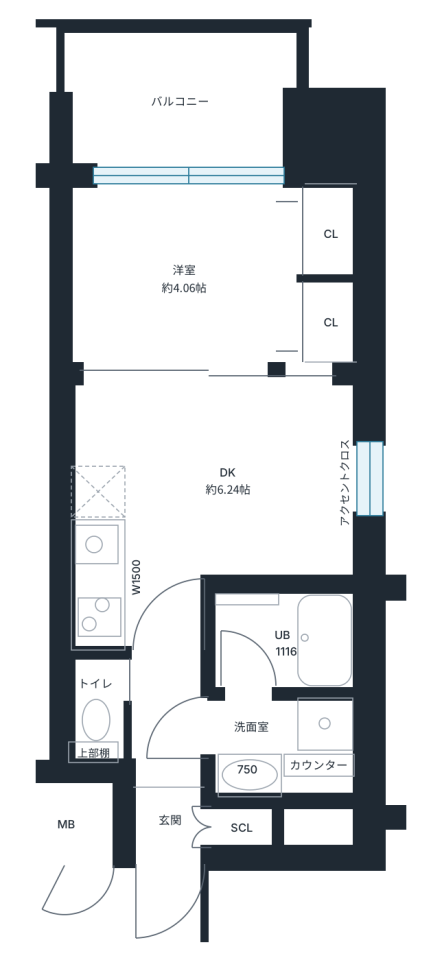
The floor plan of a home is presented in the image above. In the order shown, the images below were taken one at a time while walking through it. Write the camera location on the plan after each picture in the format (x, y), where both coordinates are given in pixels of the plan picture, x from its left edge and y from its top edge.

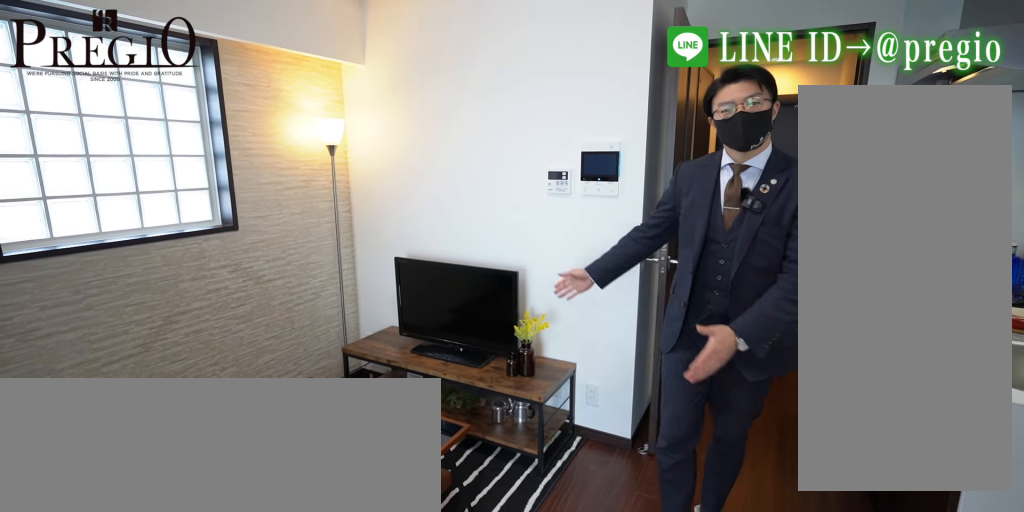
(226, 486)
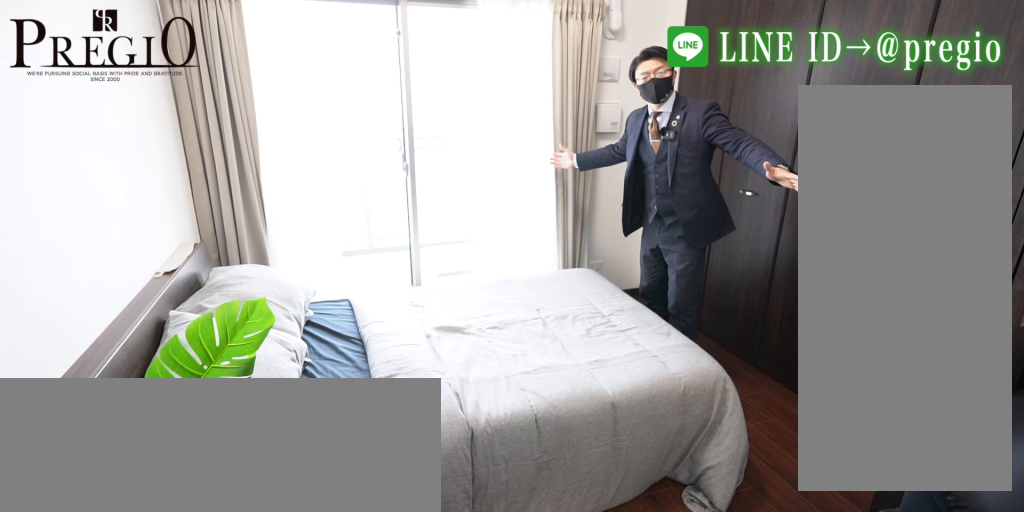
(179, 279)
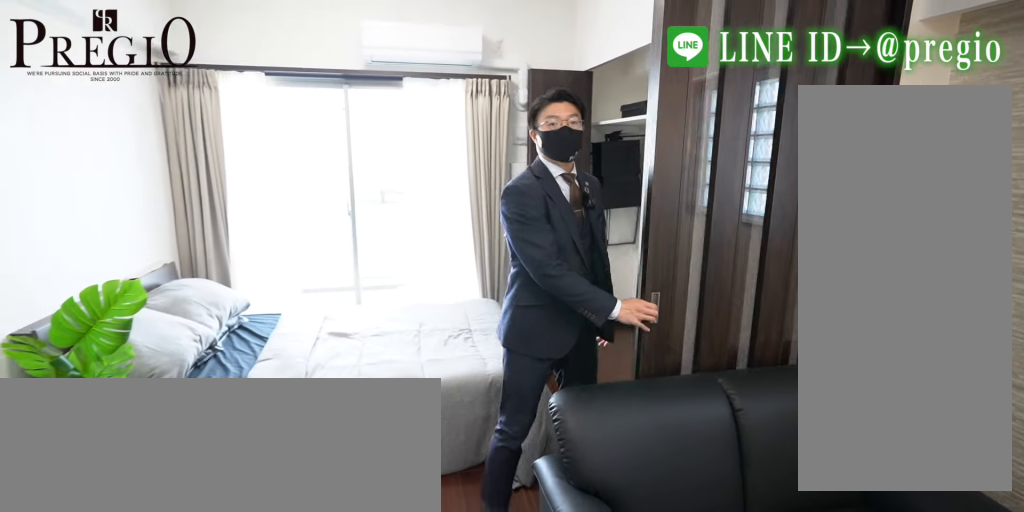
(192, 380)
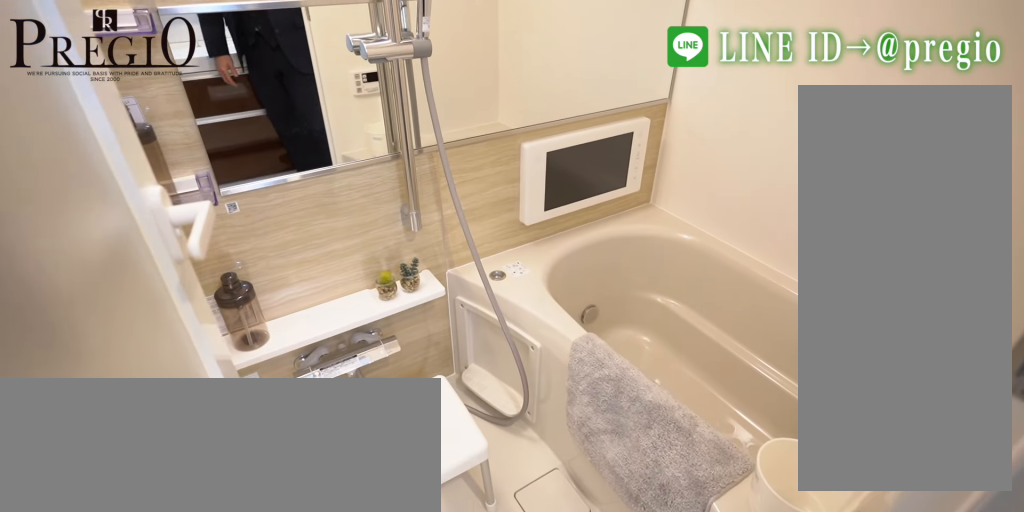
(279, 649)
